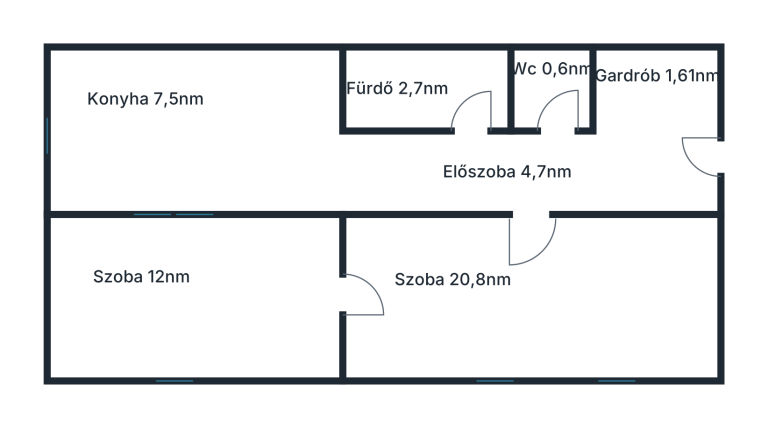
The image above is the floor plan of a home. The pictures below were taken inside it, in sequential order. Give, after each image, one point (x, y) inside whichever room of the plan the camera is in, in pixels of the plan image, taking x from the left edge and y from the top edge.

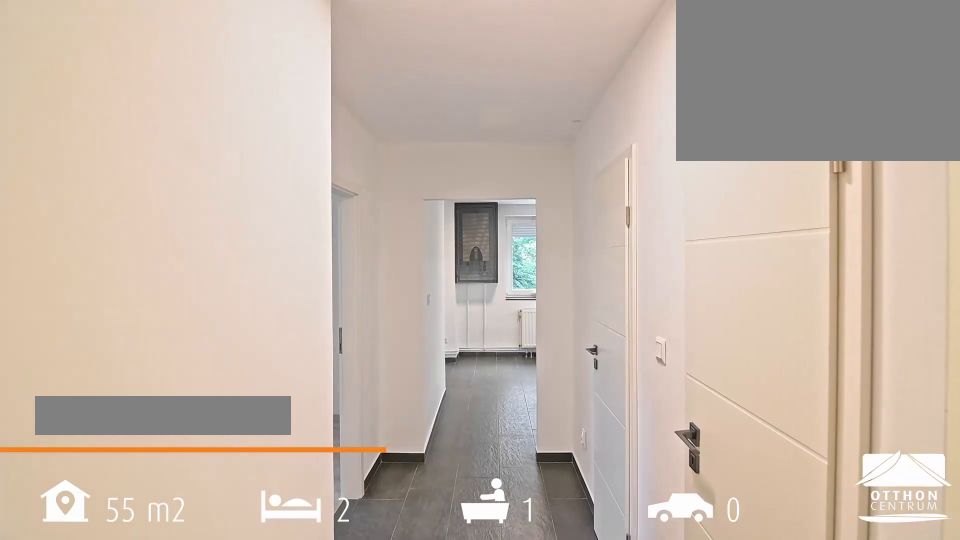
(658, 131)
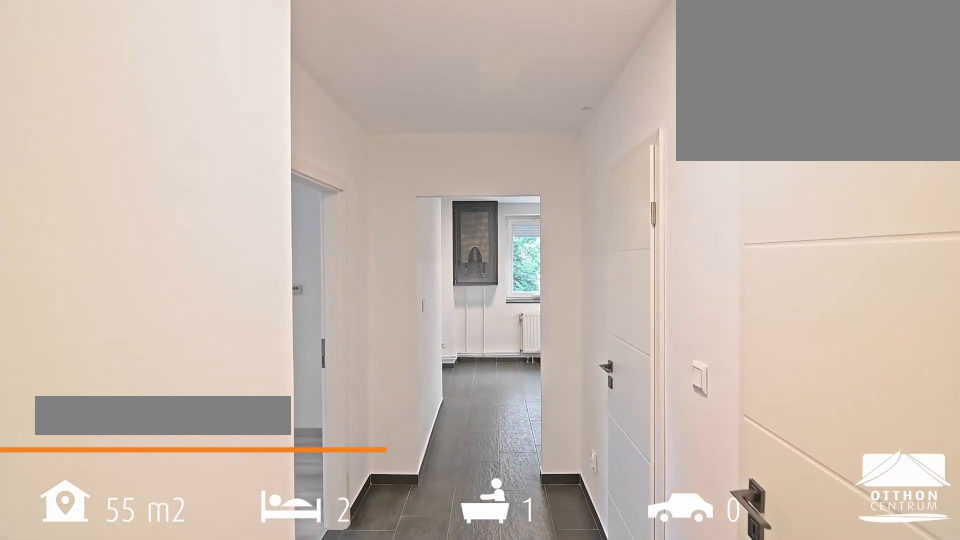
(658, 131)
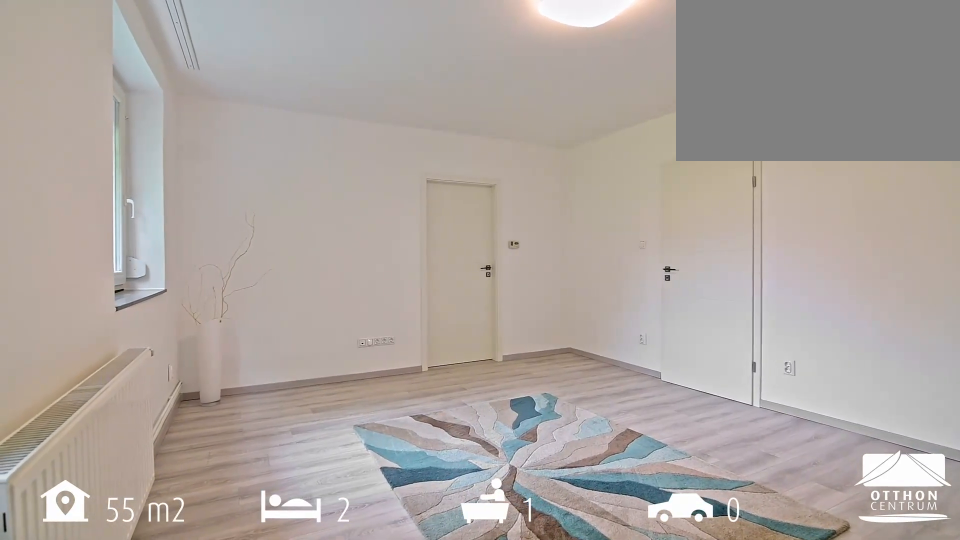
(530, 299)
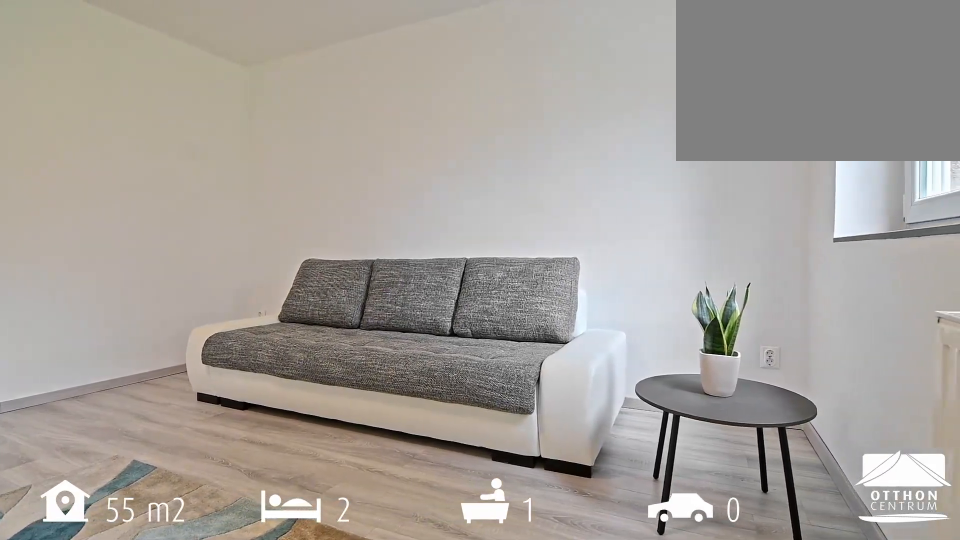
(530, 299)
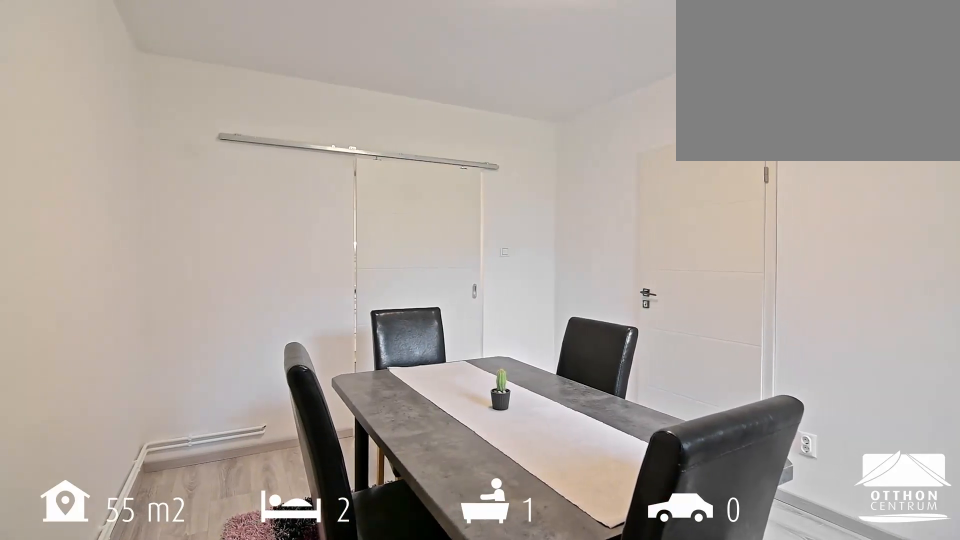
(192, 299)
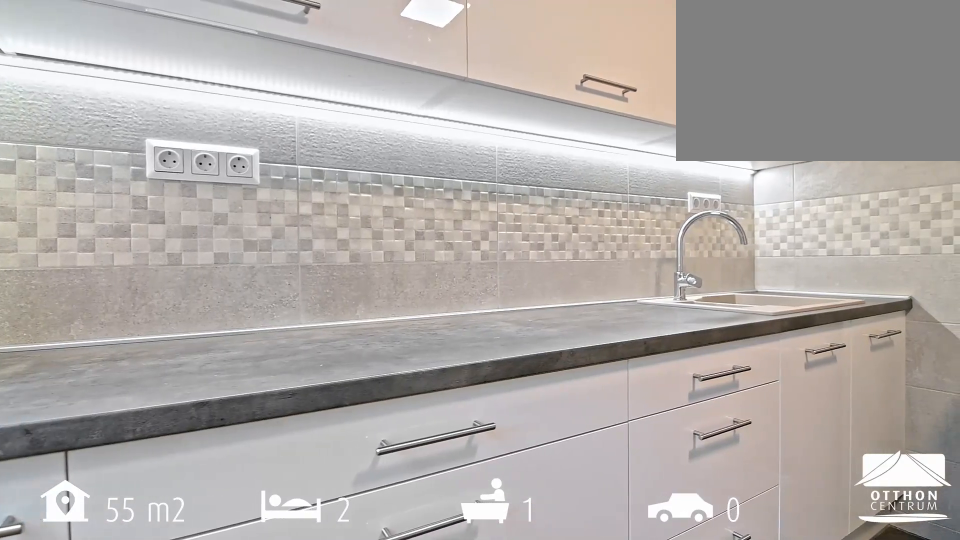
(192, 136)
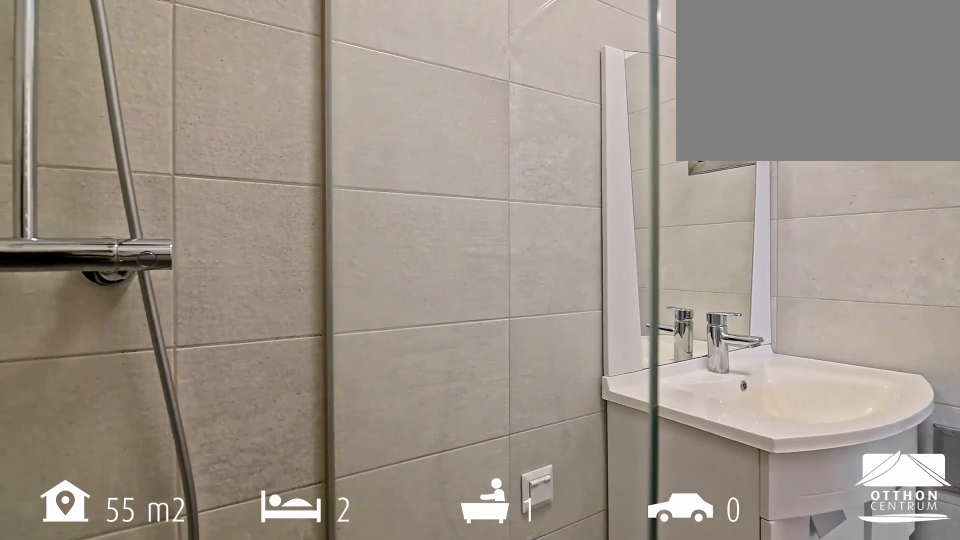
(426, 89)
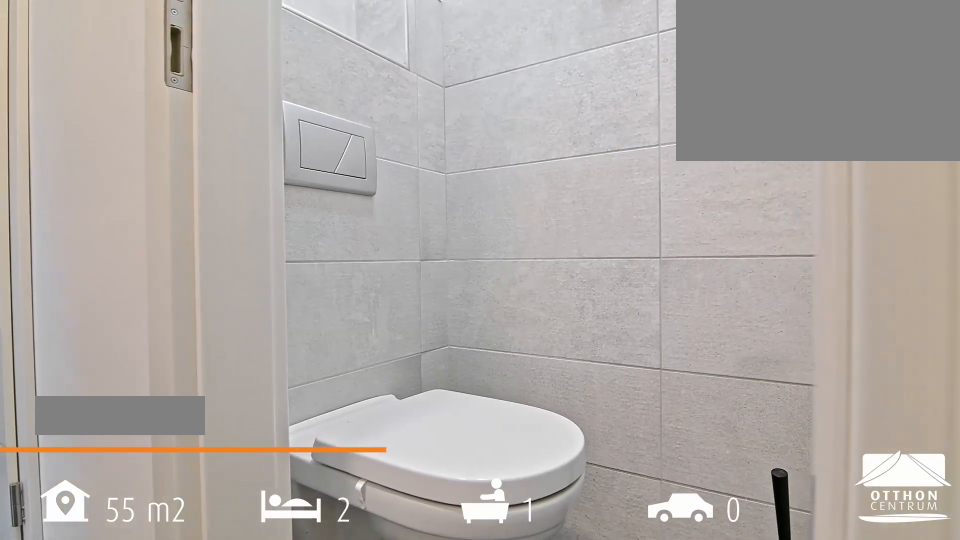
(553, 89)
